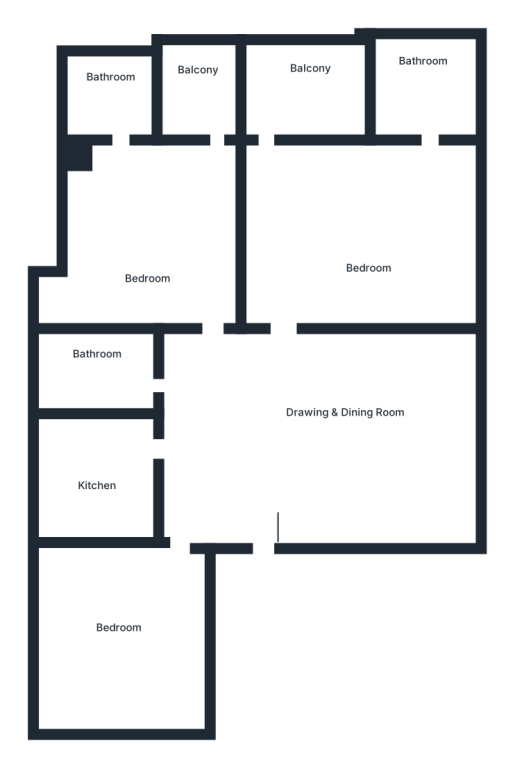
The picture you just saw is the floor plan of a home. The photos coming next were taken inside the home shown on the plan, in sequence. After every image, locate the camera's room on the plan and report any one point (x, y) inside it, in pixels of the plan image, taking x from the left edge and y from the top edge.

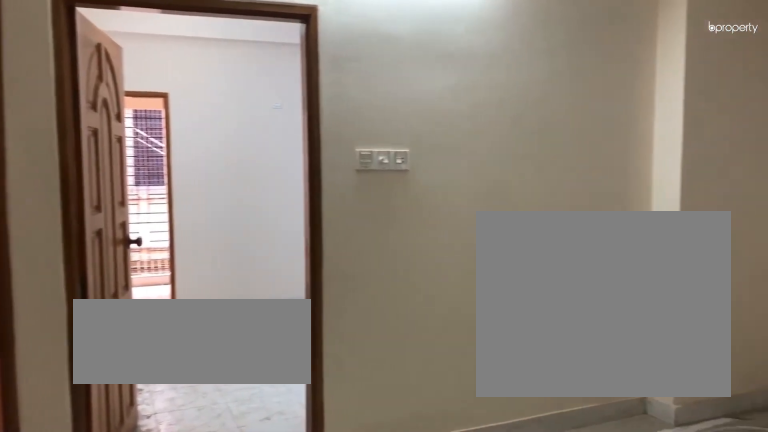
(310, 413)
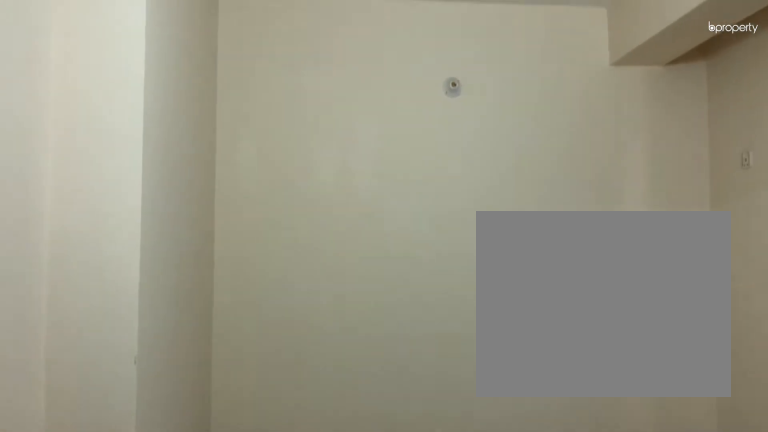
(127, 616)
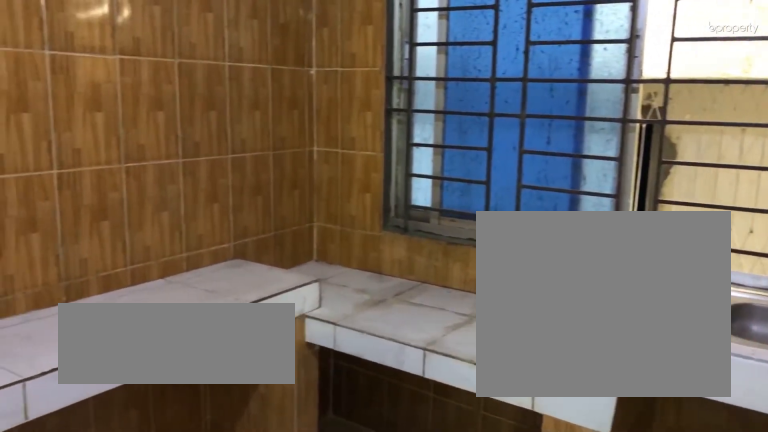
(94, 466)
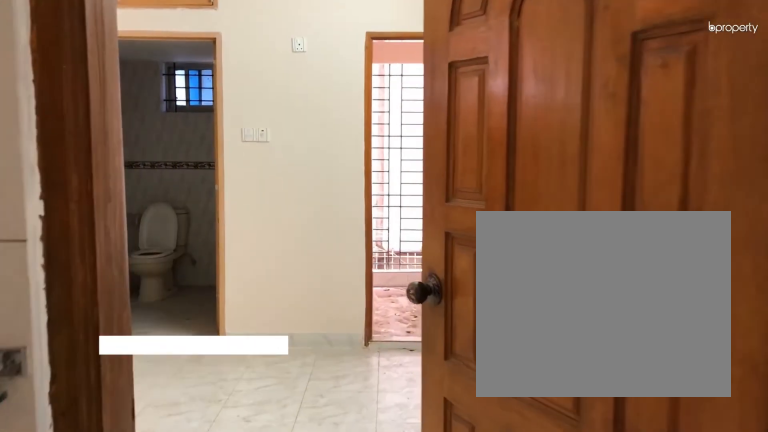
(208, 296)
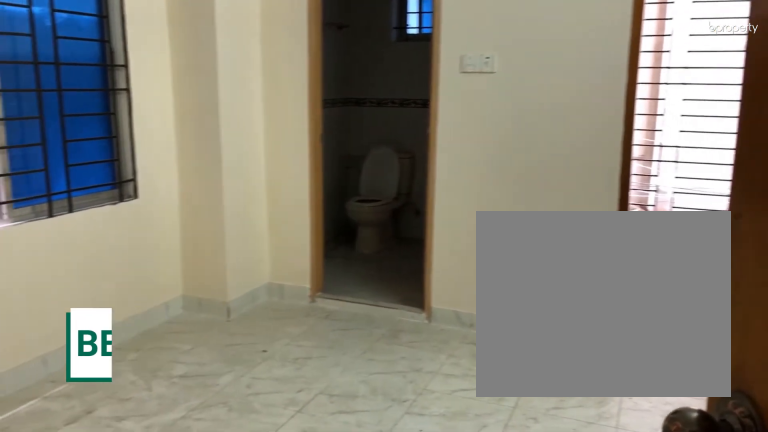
(144, 234)
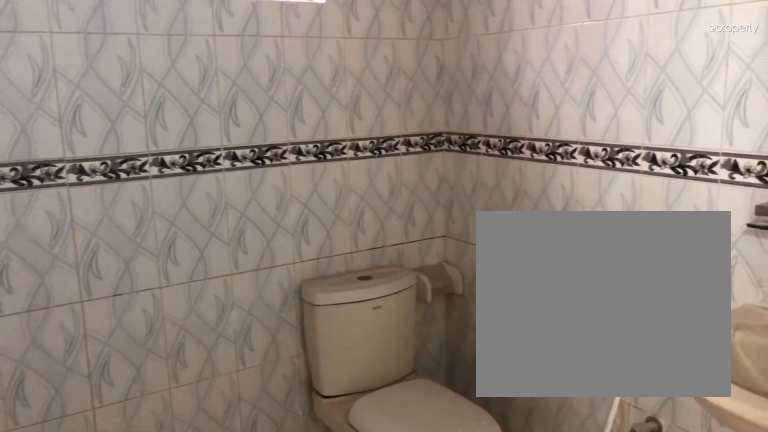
(431, 91)
